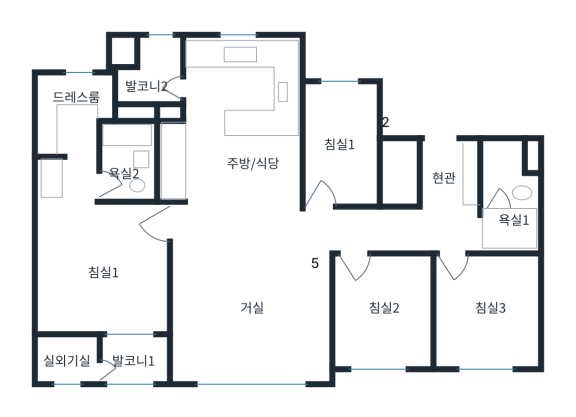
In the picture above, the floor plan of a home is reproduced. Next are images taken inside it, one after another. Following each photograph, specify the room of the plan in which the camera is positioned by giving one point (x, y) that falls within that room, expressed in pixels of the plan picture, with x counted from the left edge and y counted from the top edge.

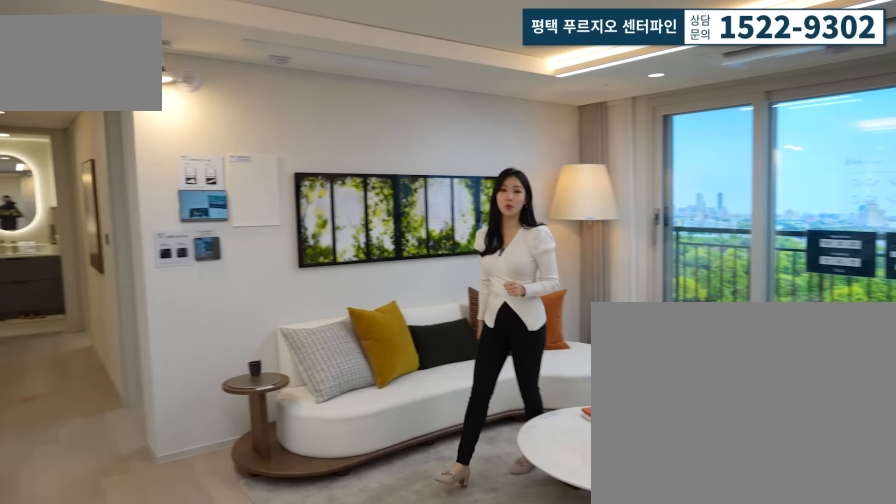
(247, 308)
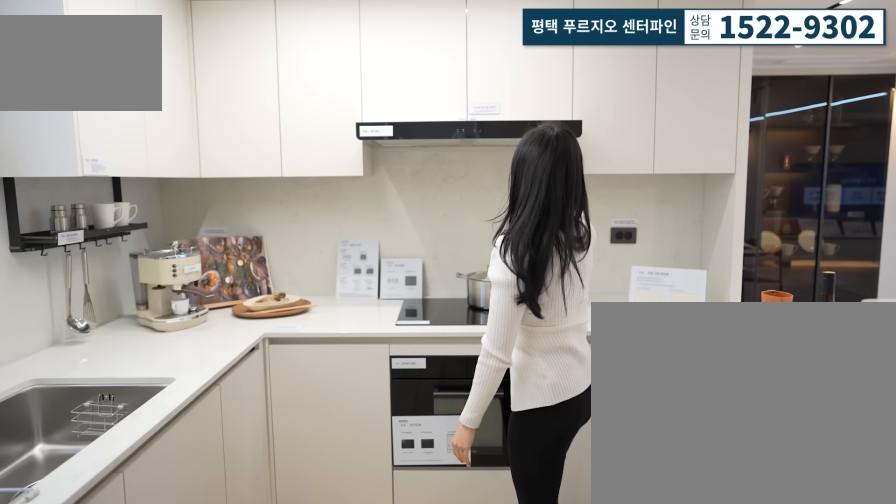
(247, 139)
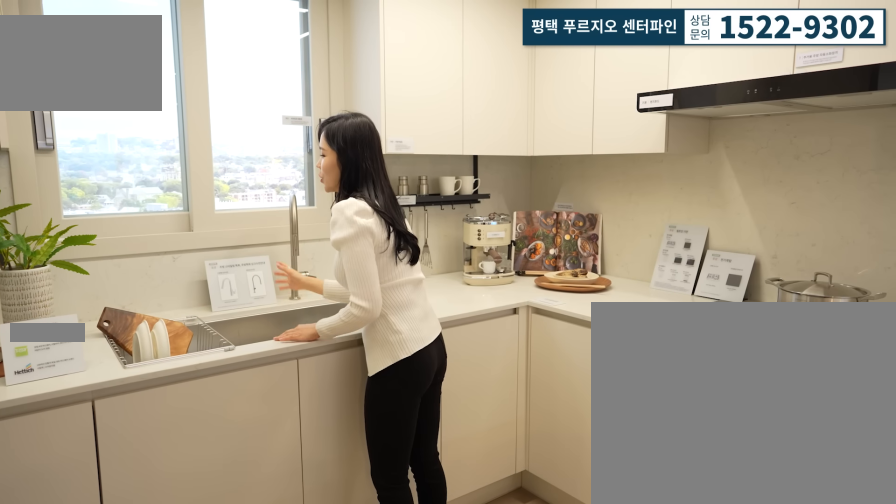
(246, 139)
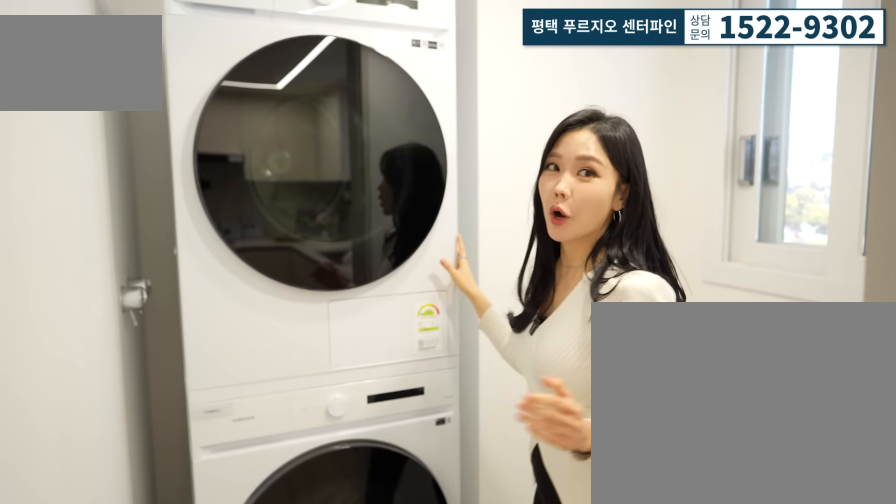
(143, 70)
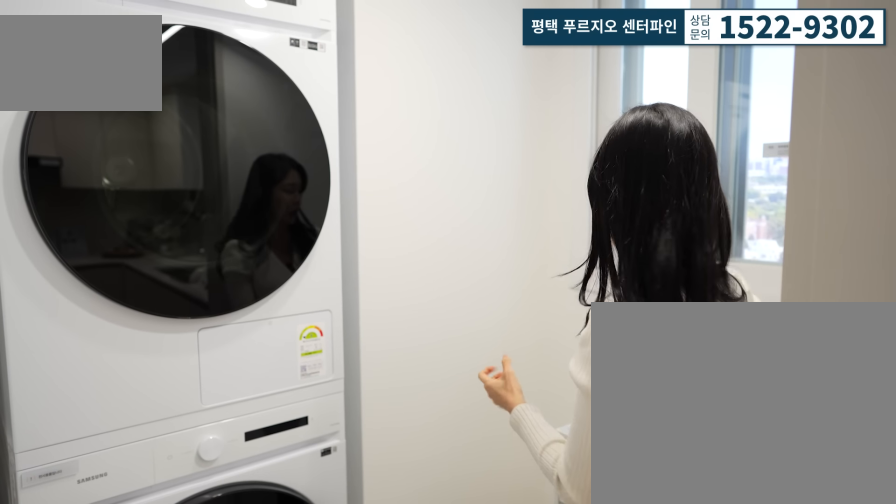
(143, 70)
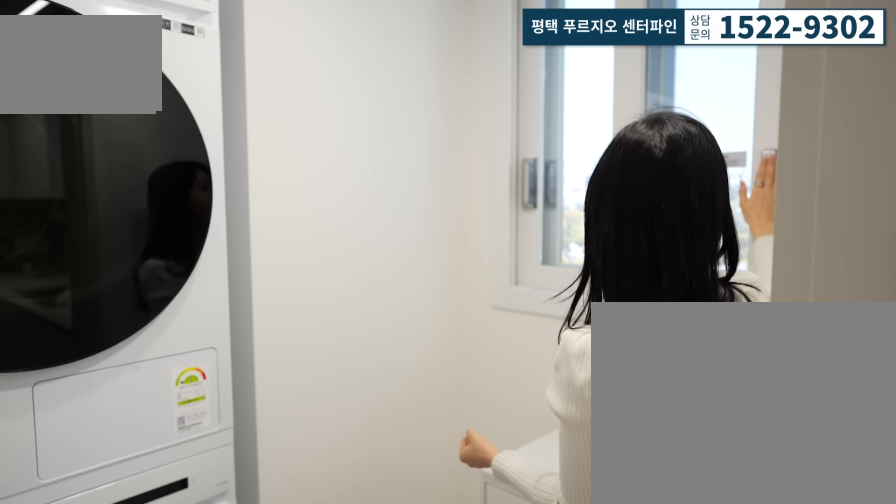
(127, 73)
